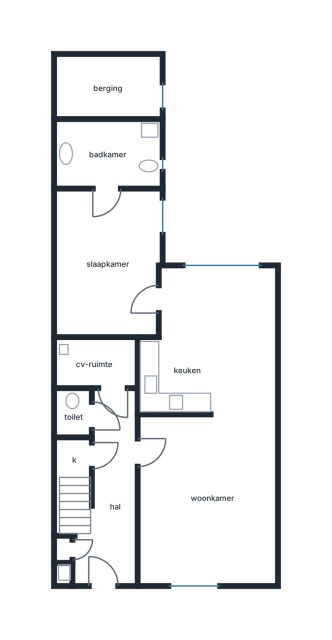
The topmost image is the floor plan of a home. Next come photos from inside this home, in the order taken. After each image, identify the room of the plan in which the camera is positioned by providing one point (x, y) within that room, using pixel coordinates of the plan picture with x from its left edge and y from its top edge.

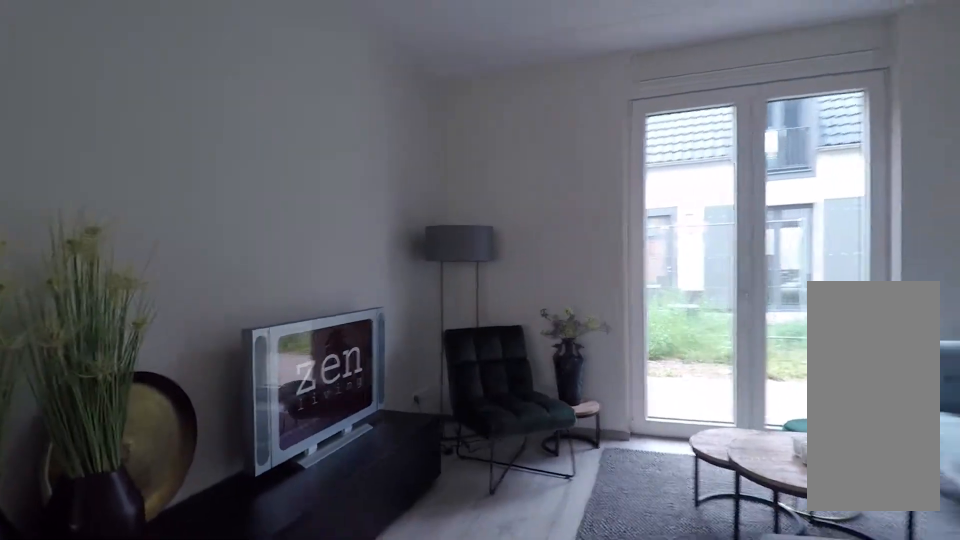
(244, 566)
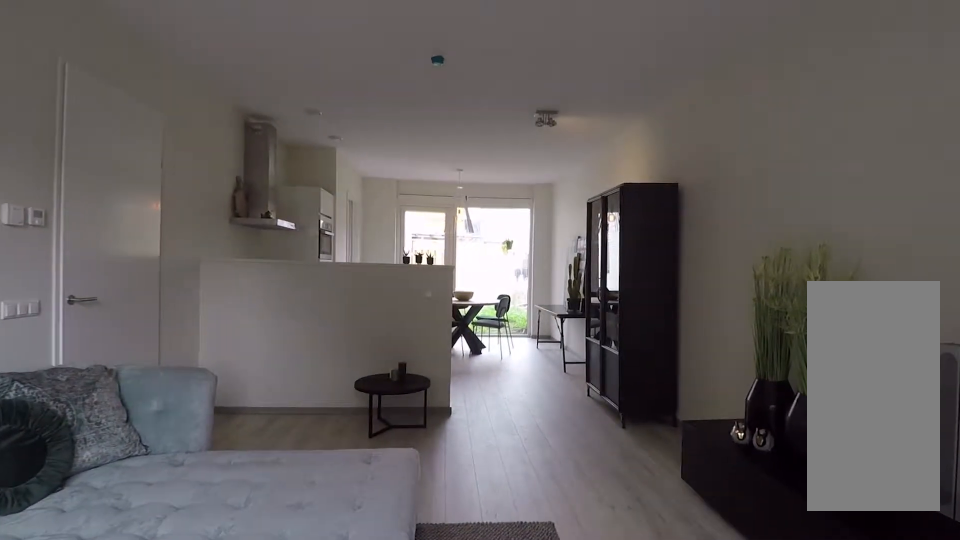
(207, 499)
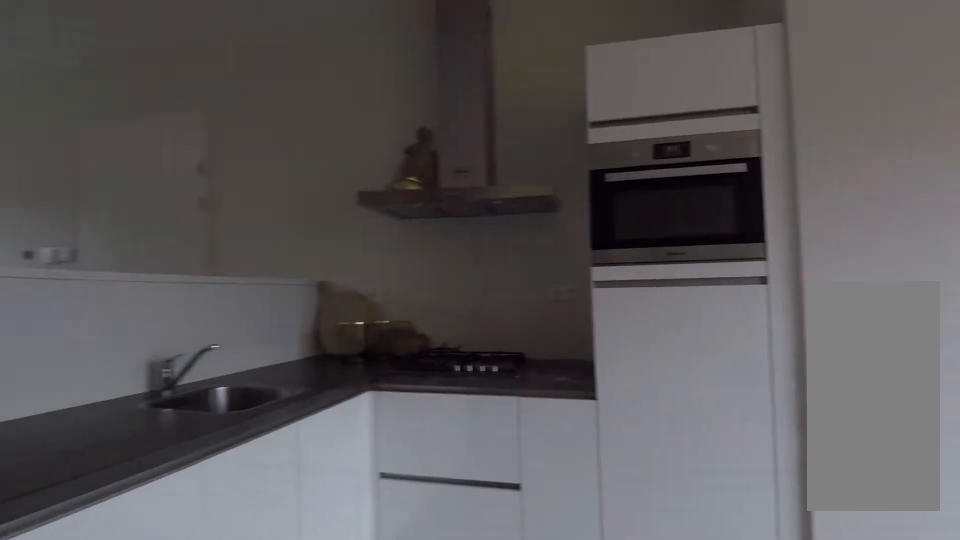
(214, 289)
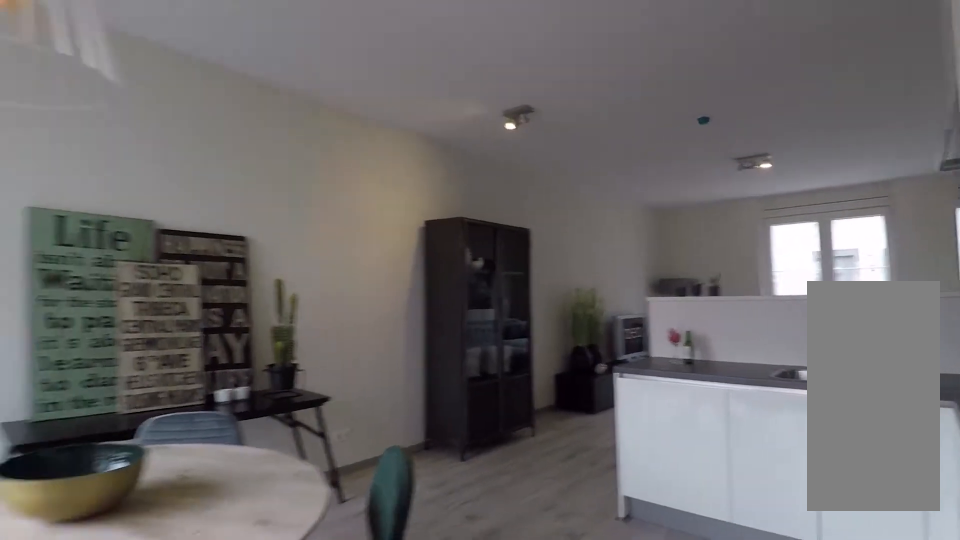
(214, 289)
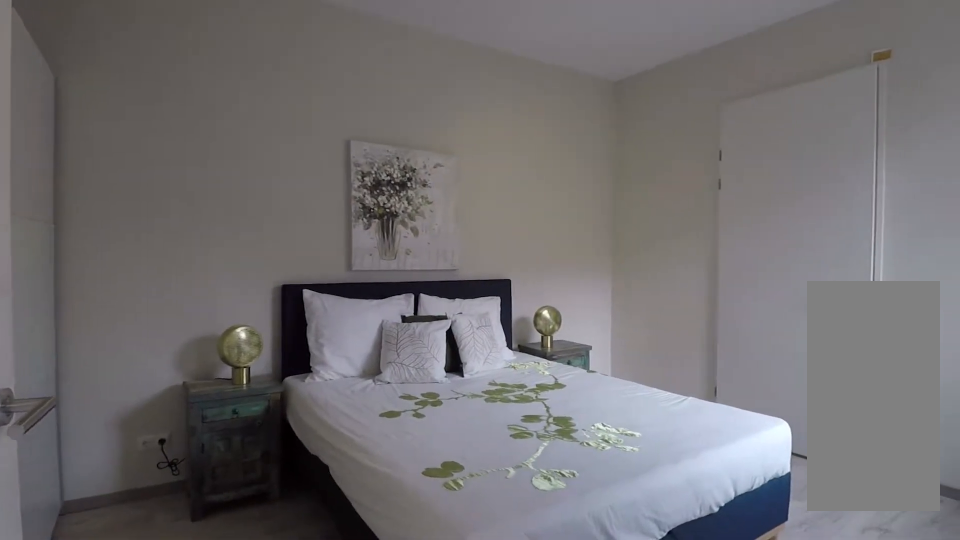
(106, 252)
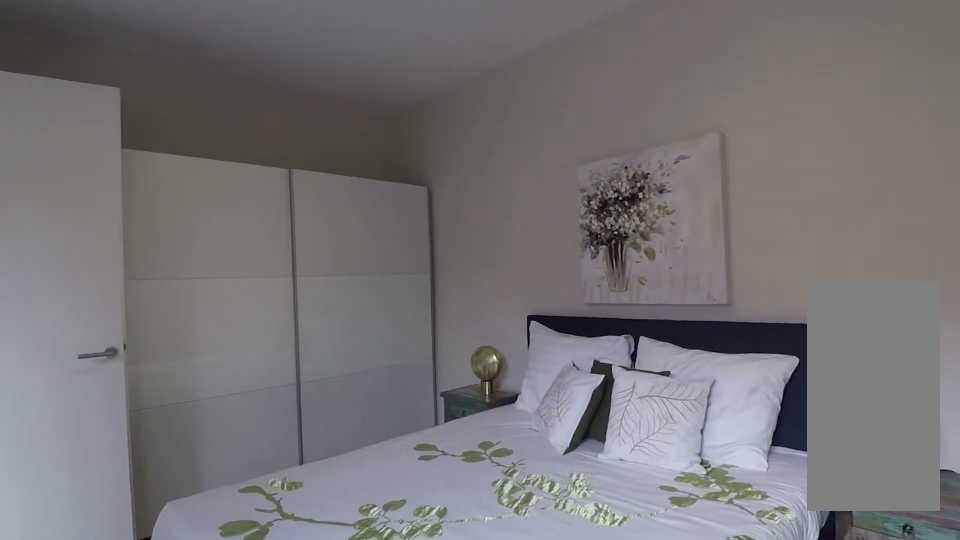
(106, 252)
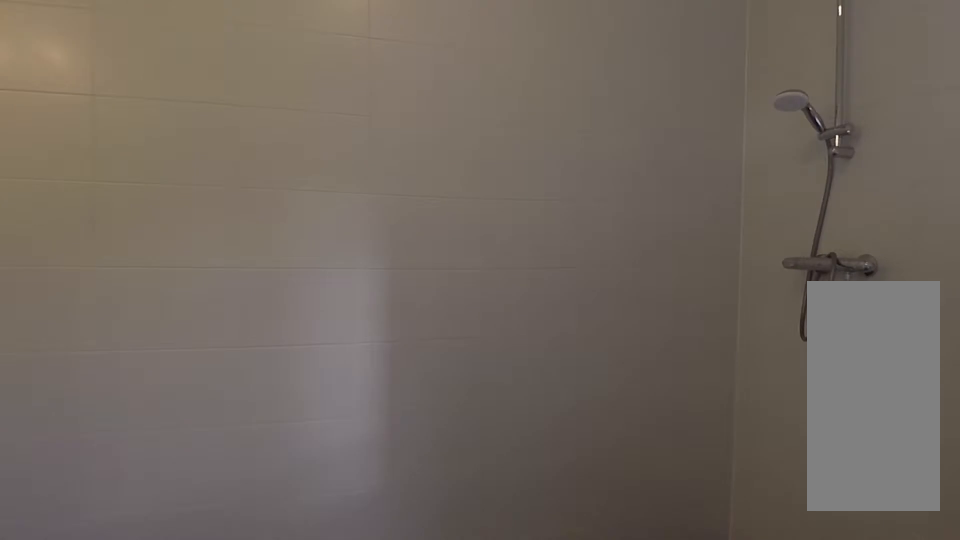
(77, 154)
